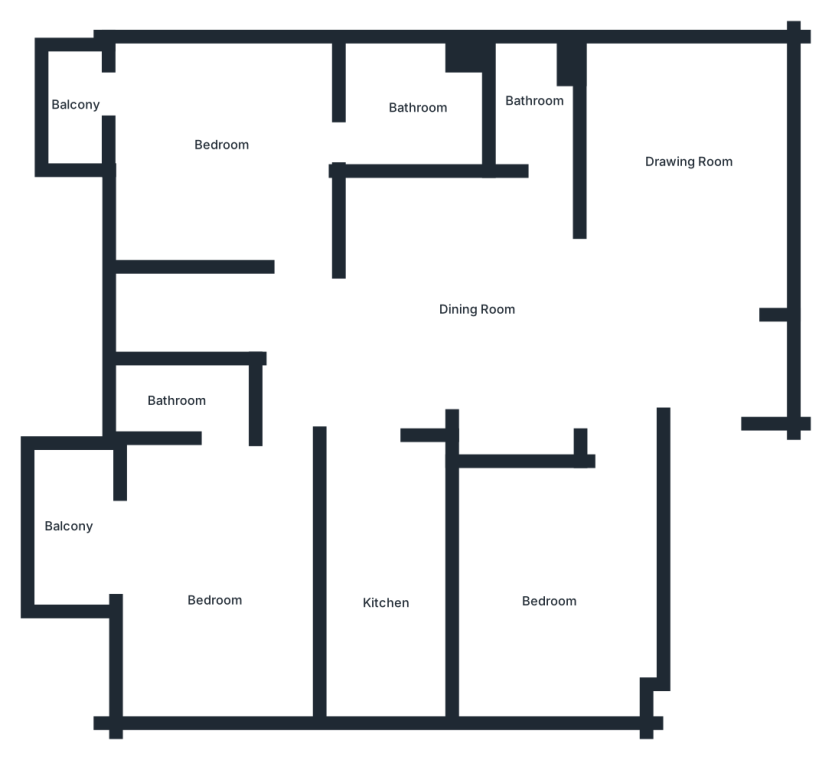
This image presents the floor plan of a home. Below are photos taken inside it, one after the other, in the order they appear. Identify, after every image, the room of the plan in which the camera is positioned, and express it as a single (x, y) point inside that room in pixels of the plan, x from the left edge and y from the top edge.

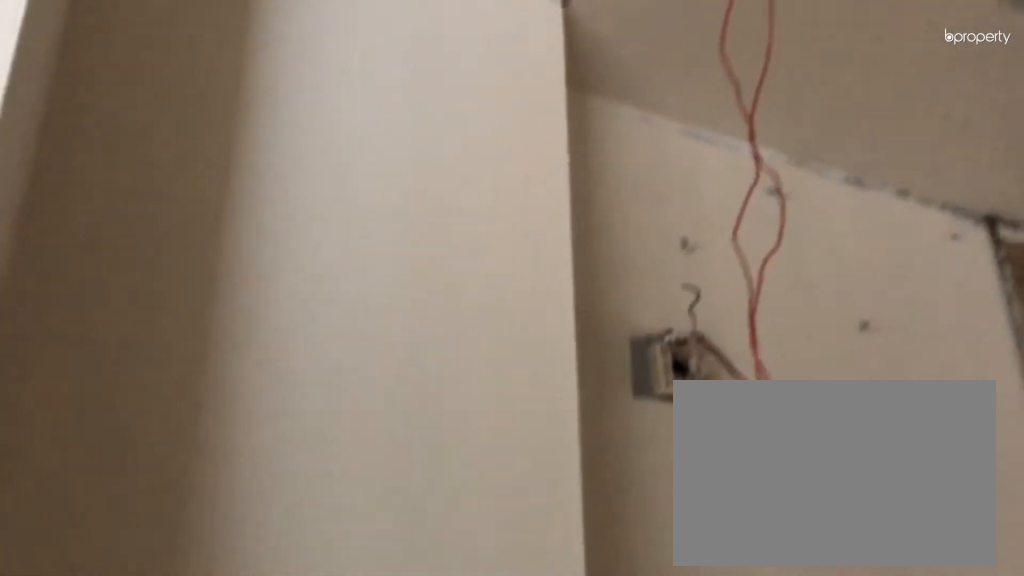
(395, 599)
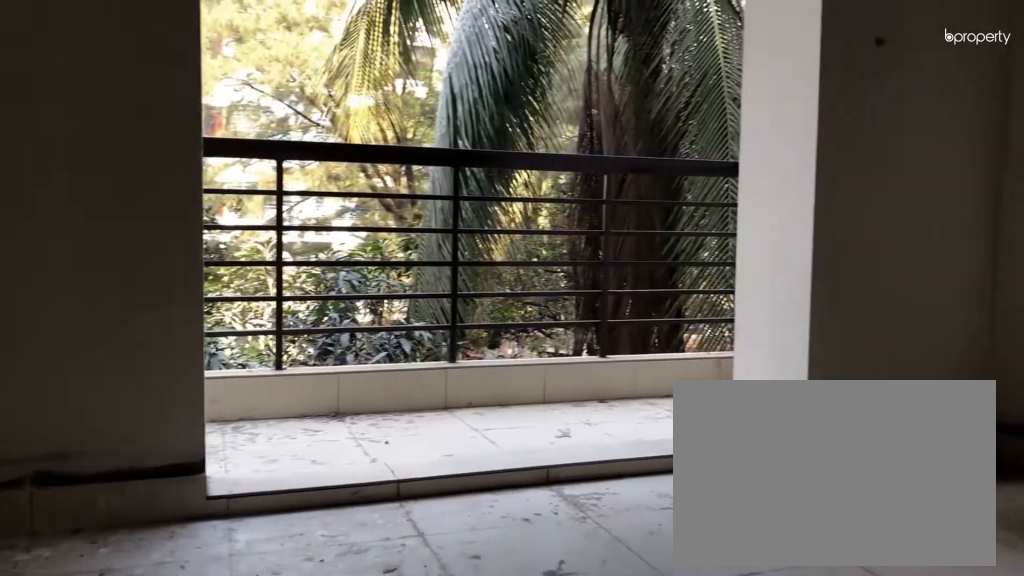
(214, 572)
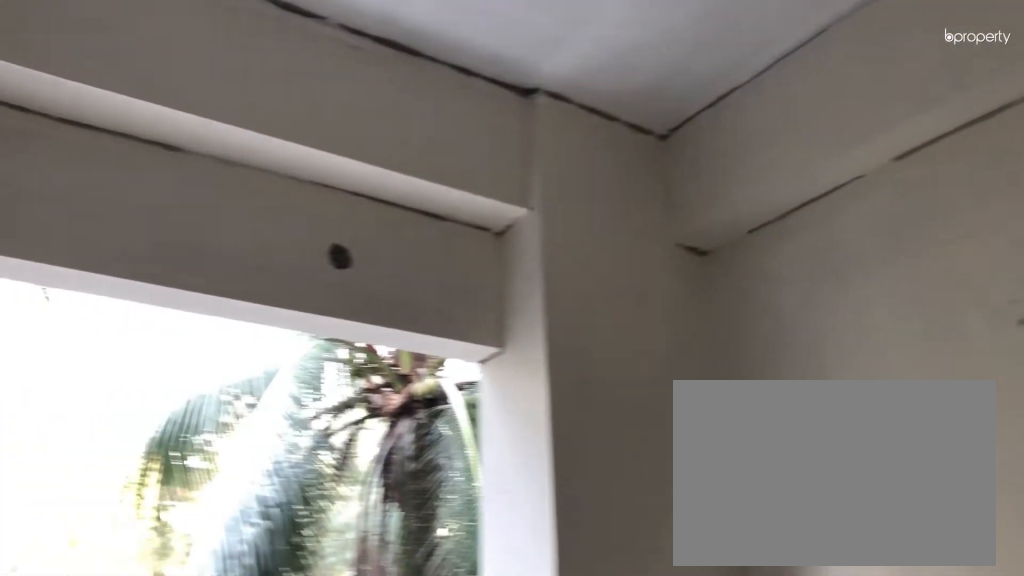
(214, 572)
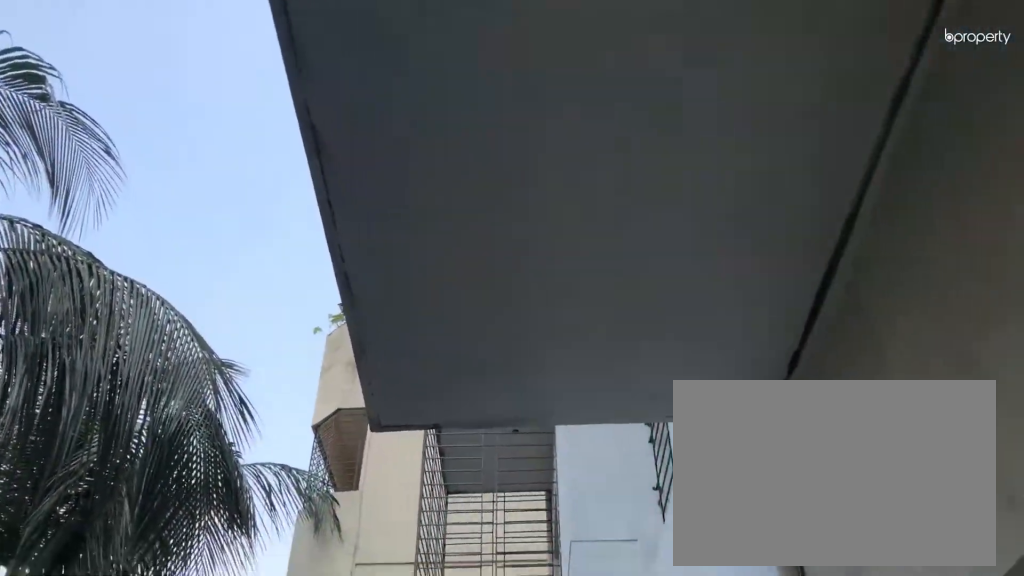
(69, 523)
